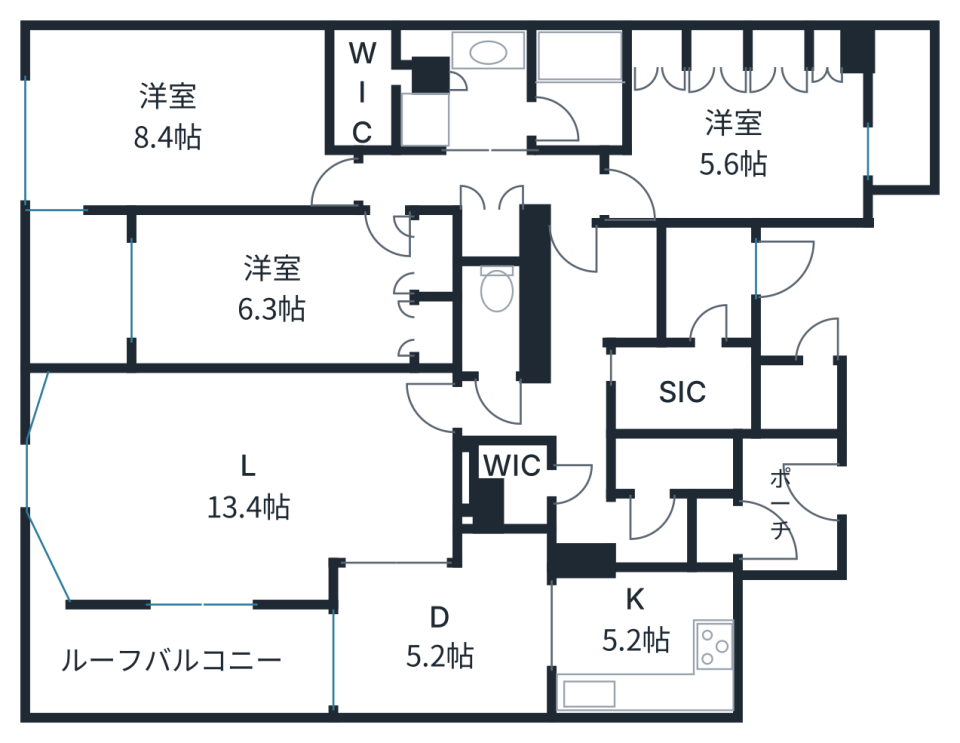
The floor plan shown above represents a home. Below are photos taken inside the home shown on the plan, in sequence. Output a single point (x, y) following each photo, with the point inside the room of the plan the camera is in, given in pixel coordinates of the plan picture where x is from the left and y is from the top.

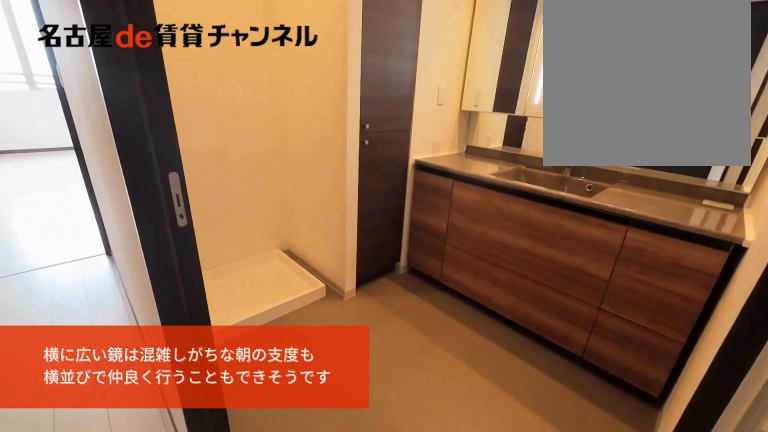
(473, 96)
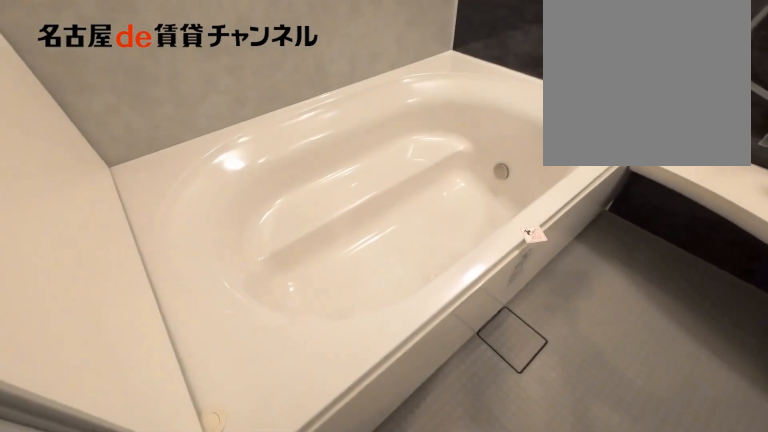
(579, 89)
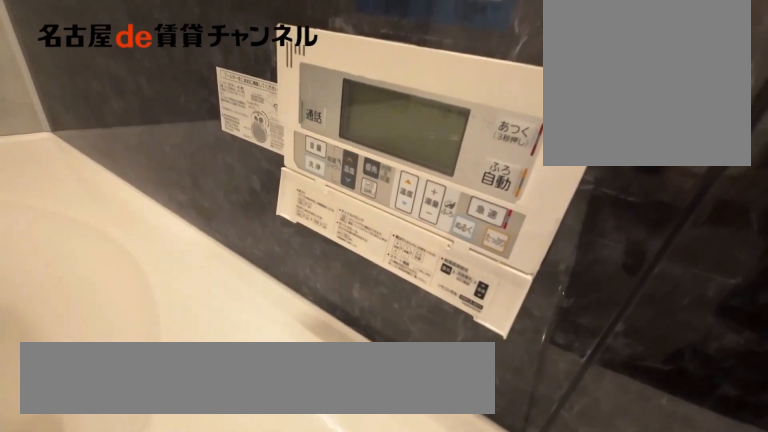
(579, 89)
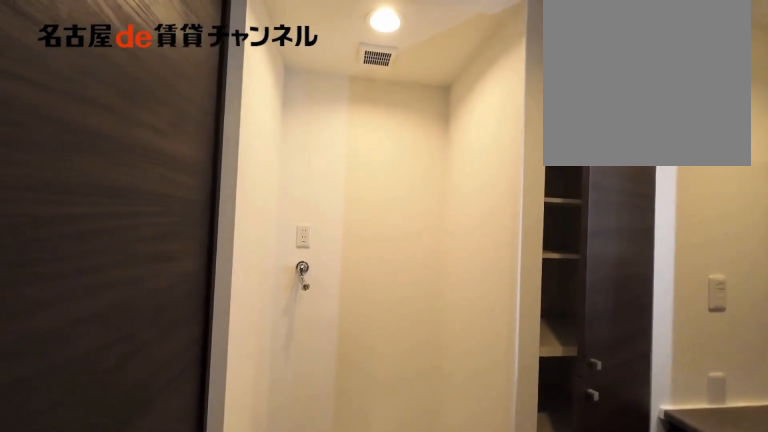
(474, 96)
